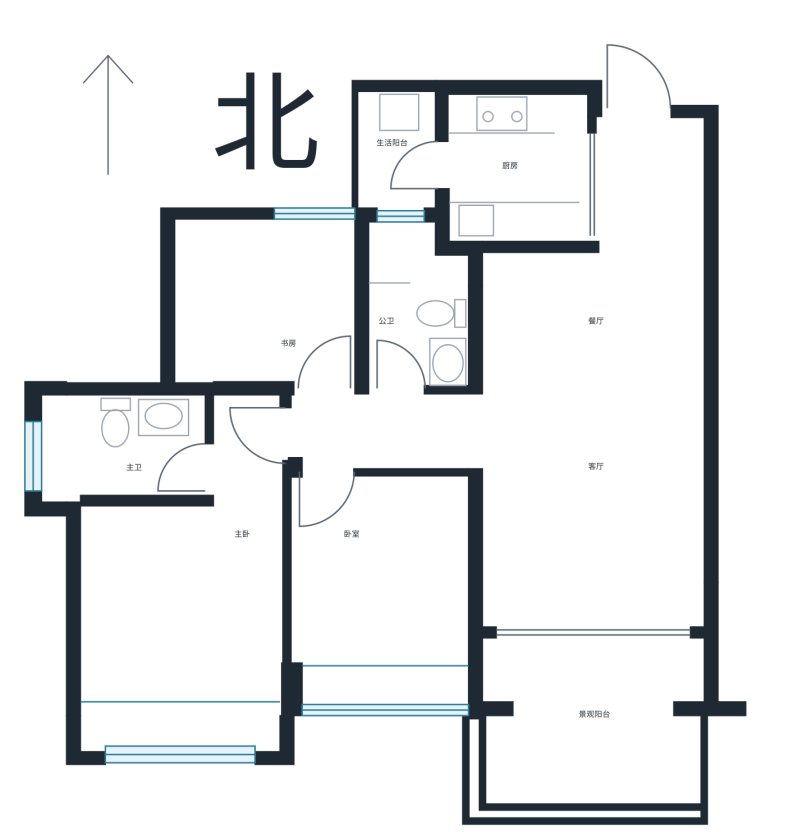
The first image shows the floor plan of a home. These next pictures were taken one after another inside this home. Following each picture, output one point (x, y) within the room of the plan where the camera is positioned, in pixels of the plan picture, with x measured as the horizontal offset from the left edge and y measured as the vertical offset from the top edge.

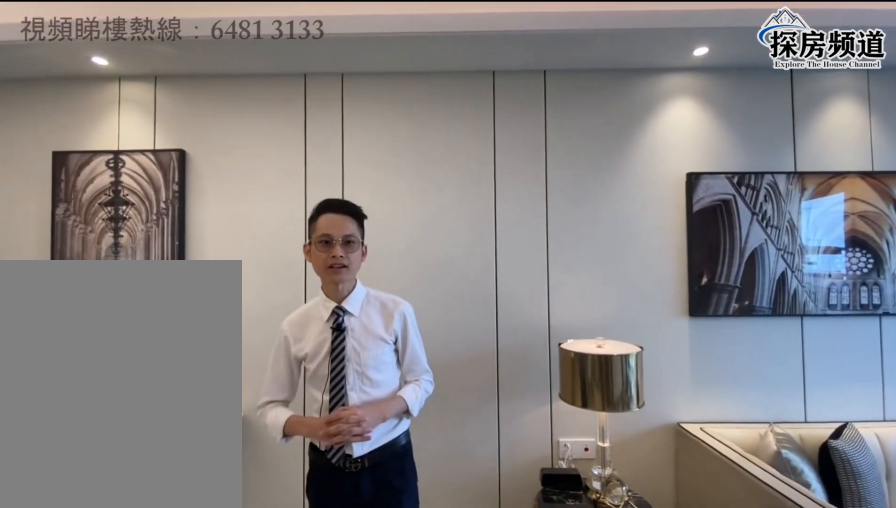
(616, 384)
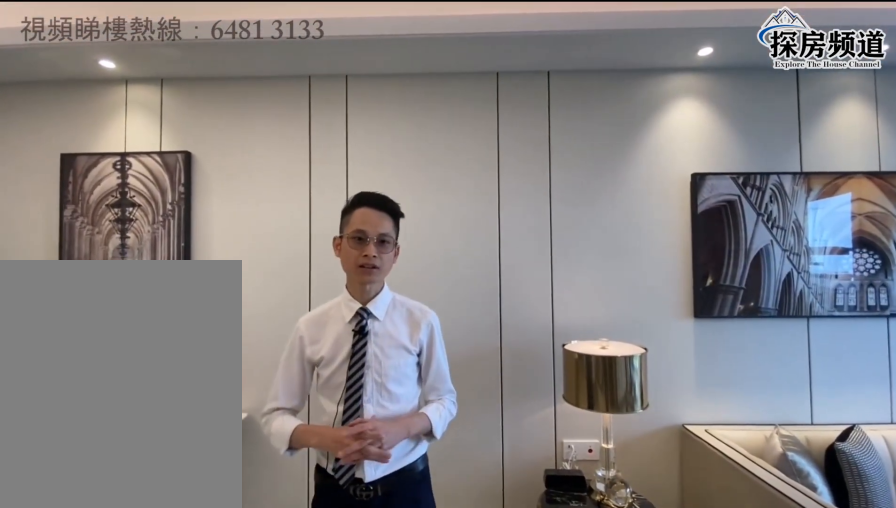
(614, 401)
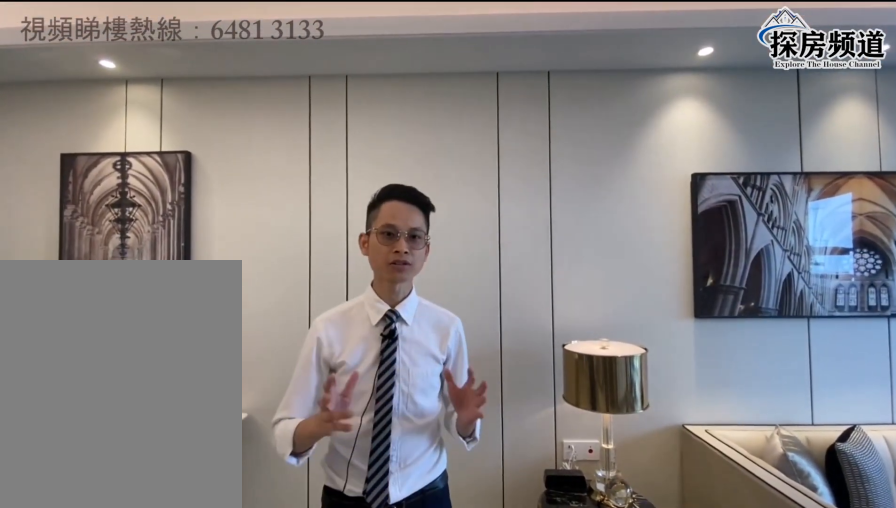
(616, 383)
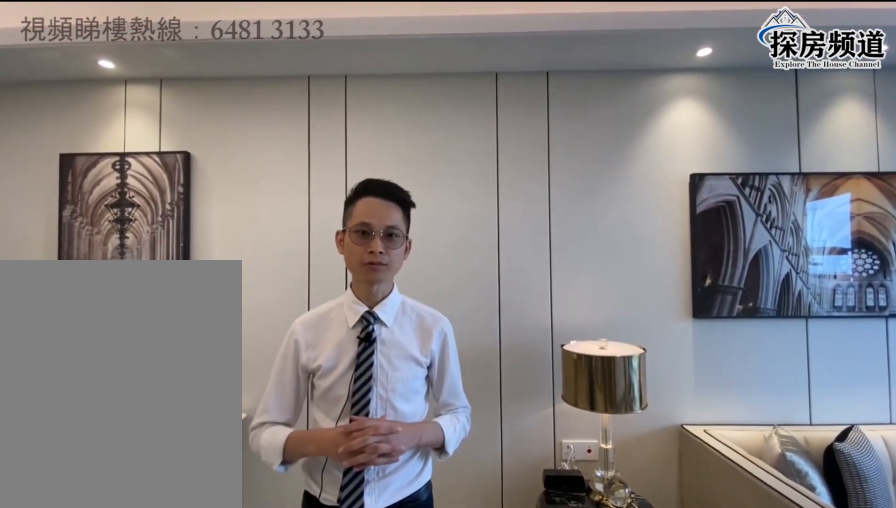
(614, 401)
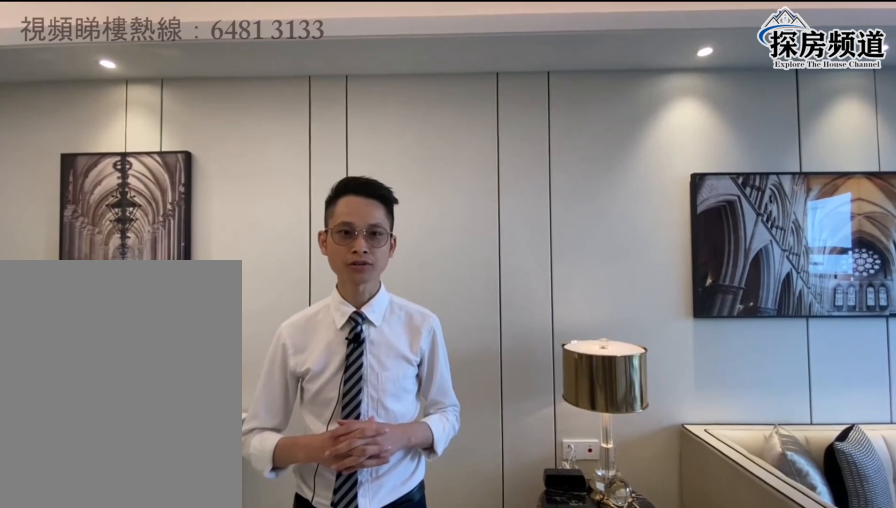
(615, 382)
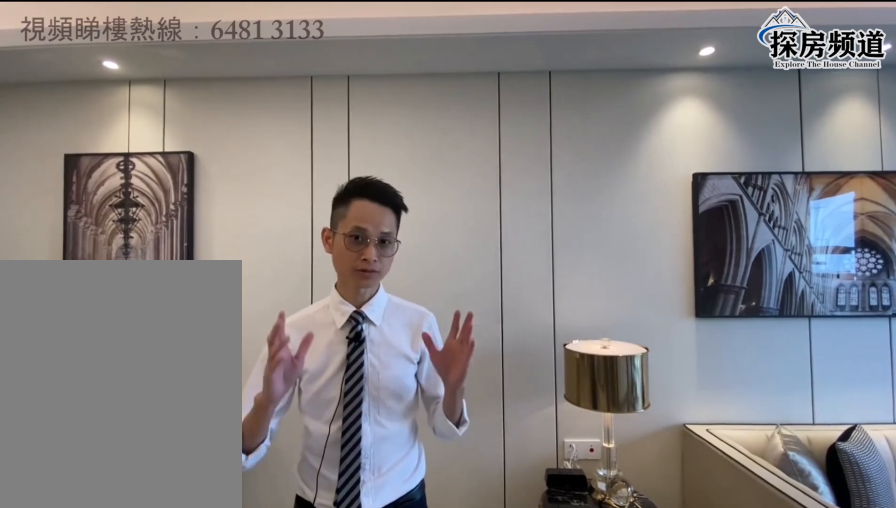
(614, 401)
